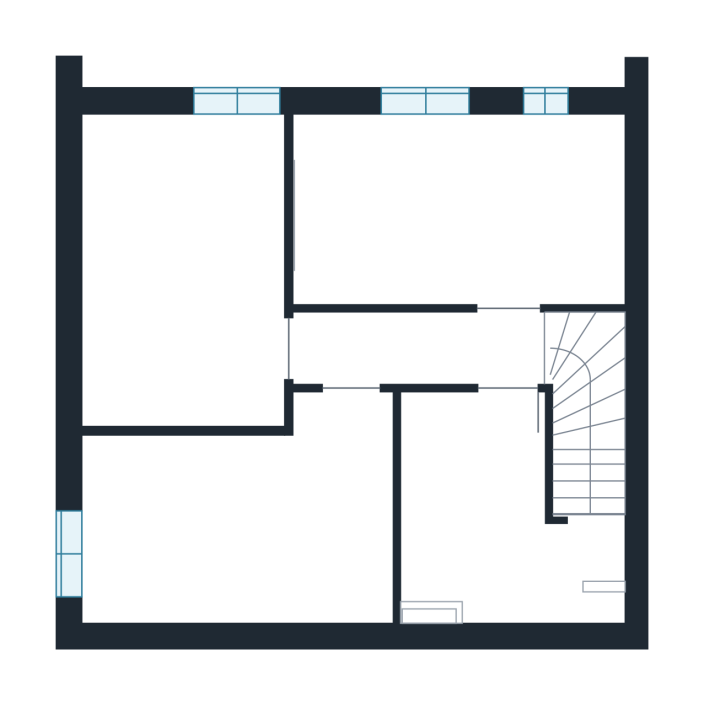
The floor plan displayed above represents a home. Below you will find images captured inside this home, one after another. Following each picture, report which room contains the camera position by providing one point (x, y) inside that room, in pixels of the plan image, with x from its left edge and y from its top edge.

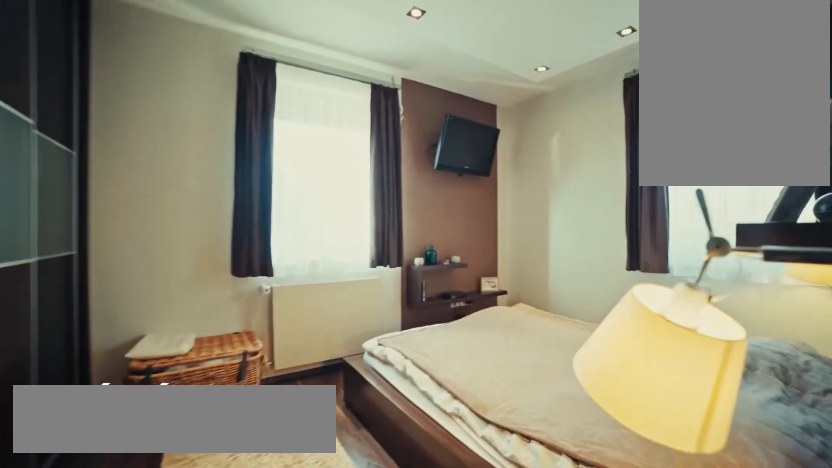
(283, 350)
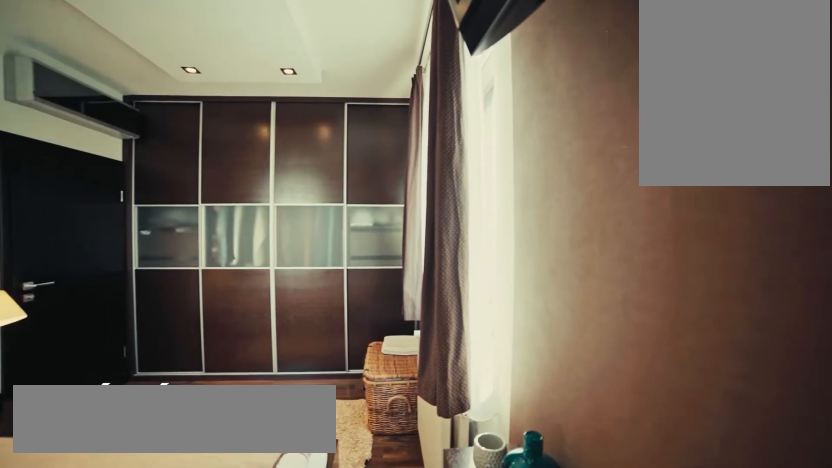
(119, 160)
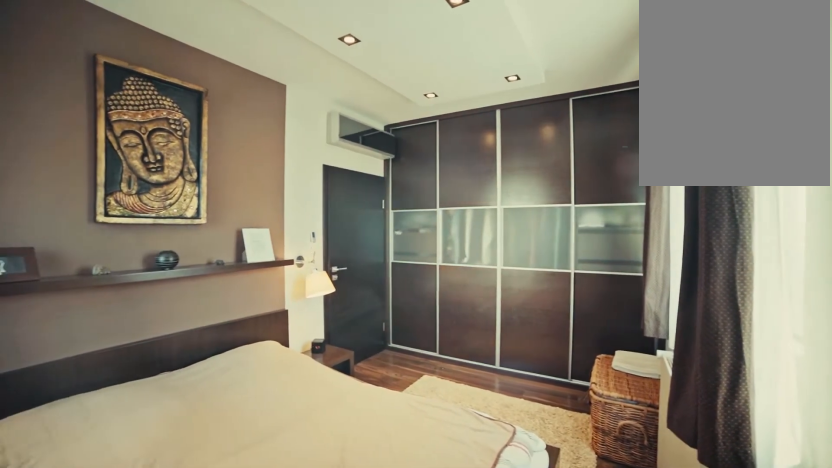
(119, 160)
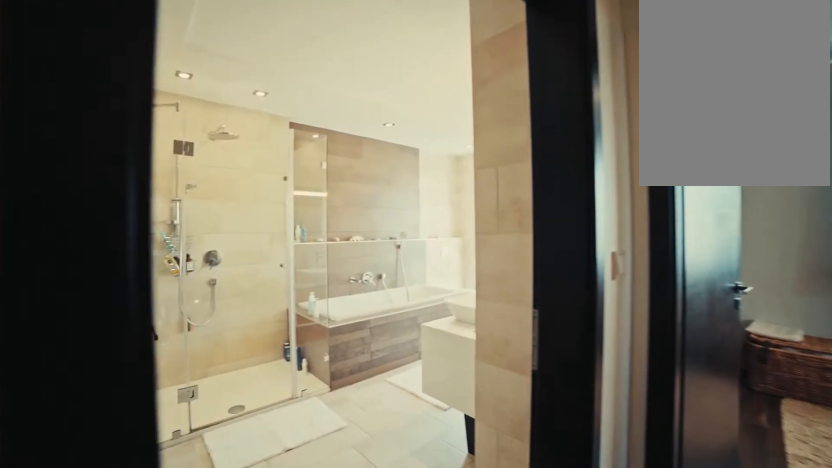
(356, 378)
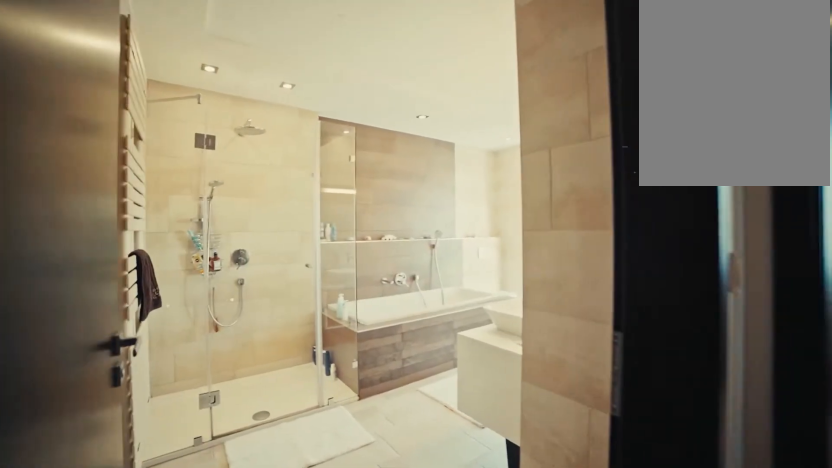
(348, 384)
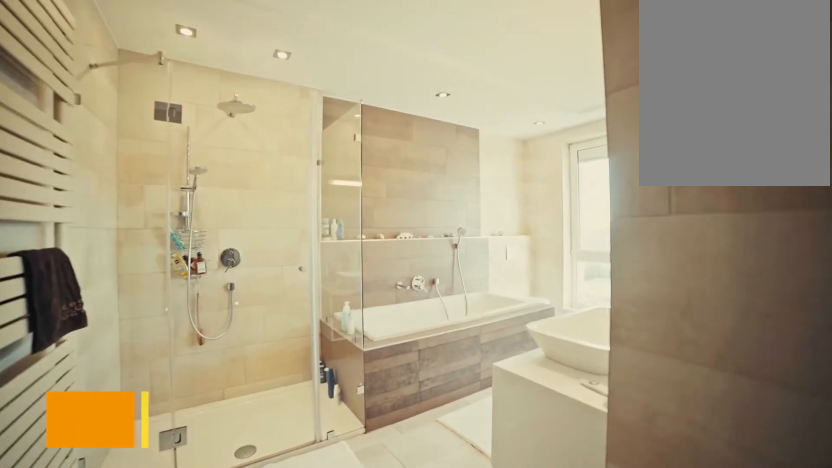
(328, 406)
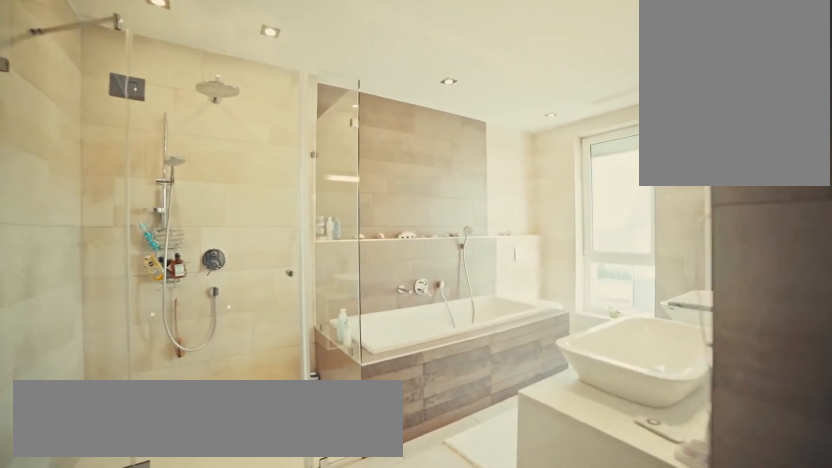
(317, 422)
